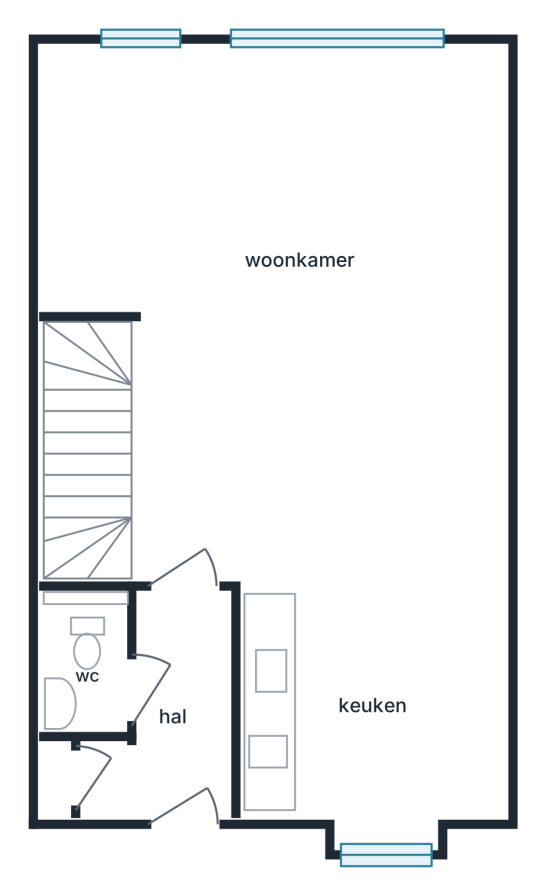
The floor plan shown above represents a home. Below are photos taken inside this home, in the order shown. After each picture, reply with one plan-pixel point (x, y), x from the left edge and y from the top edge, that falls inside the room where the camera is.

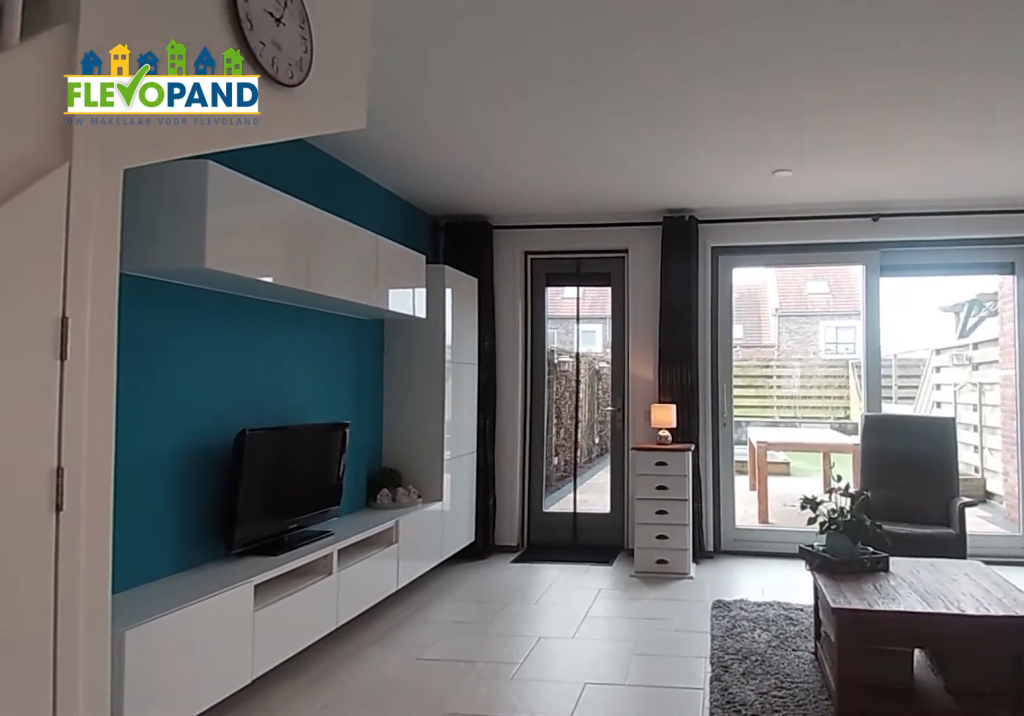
(289, 252)
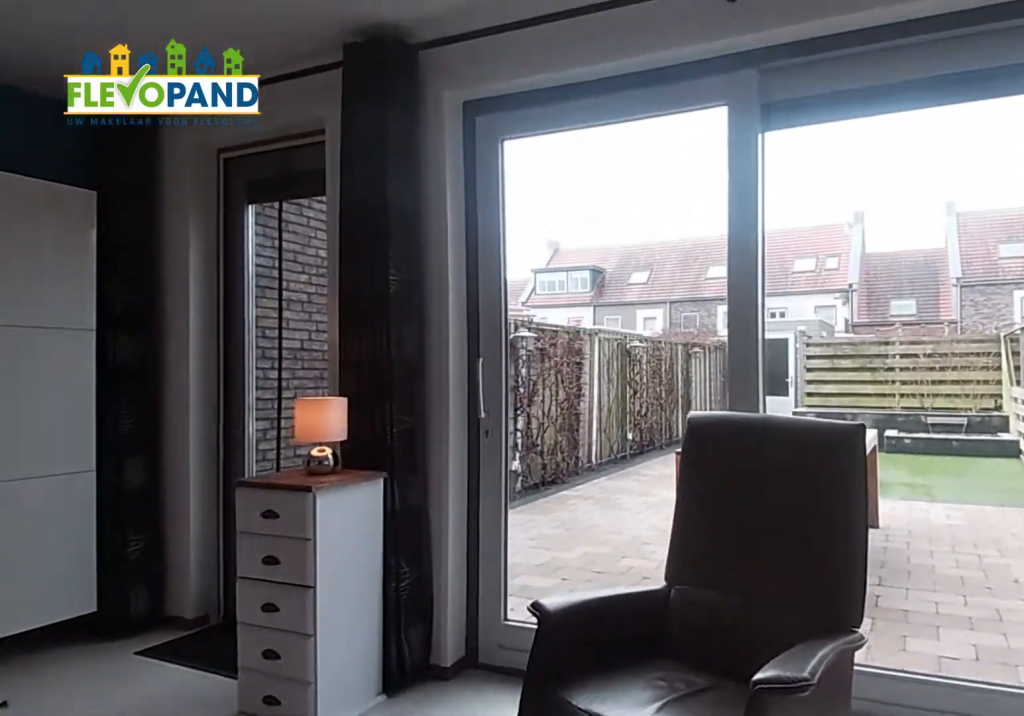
(289, 252)
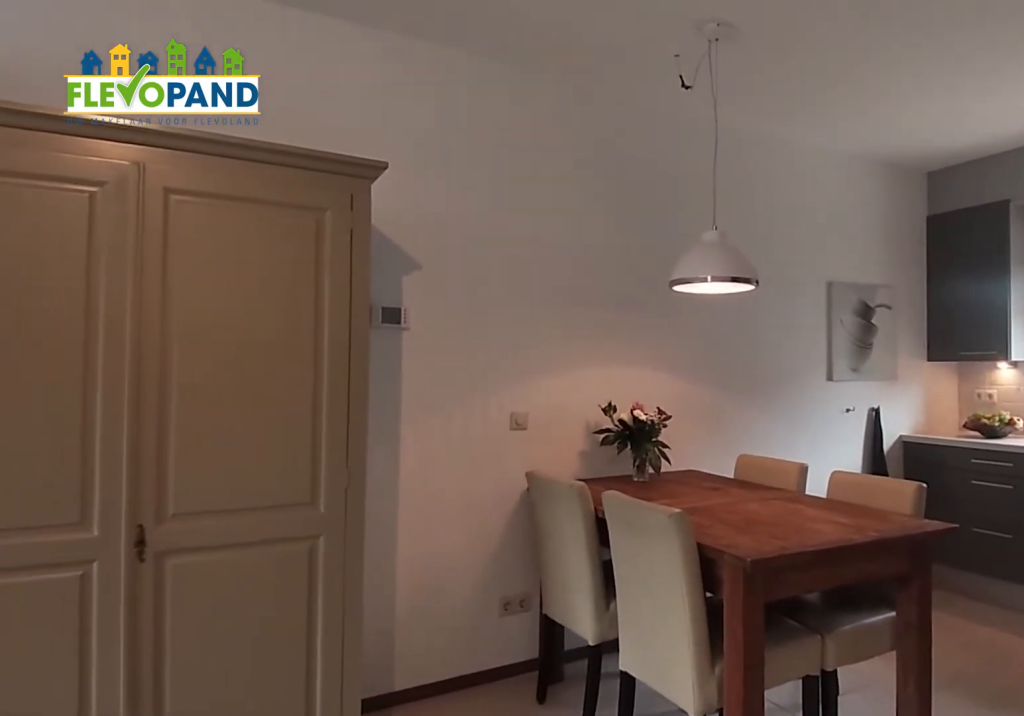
(289, 252)
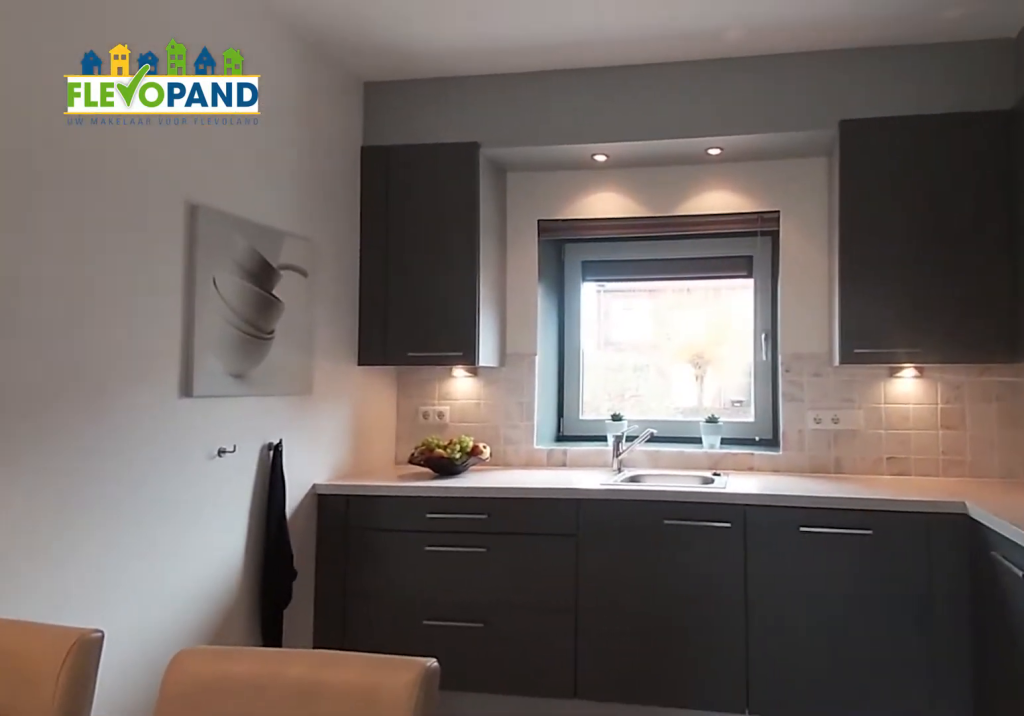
(373, 703)
